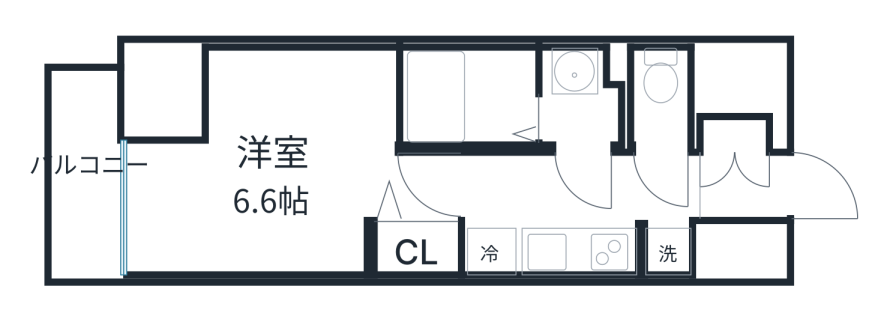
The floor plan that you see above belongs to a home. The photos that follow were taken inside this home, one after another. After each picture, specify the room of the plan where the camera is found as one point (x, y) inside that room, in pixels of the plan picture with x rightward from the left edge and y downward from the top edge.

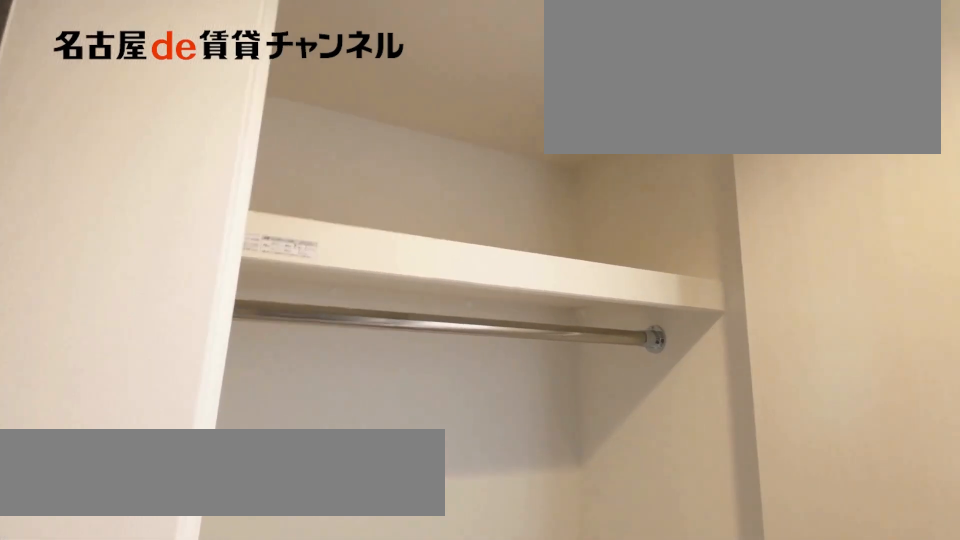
(414, 248)
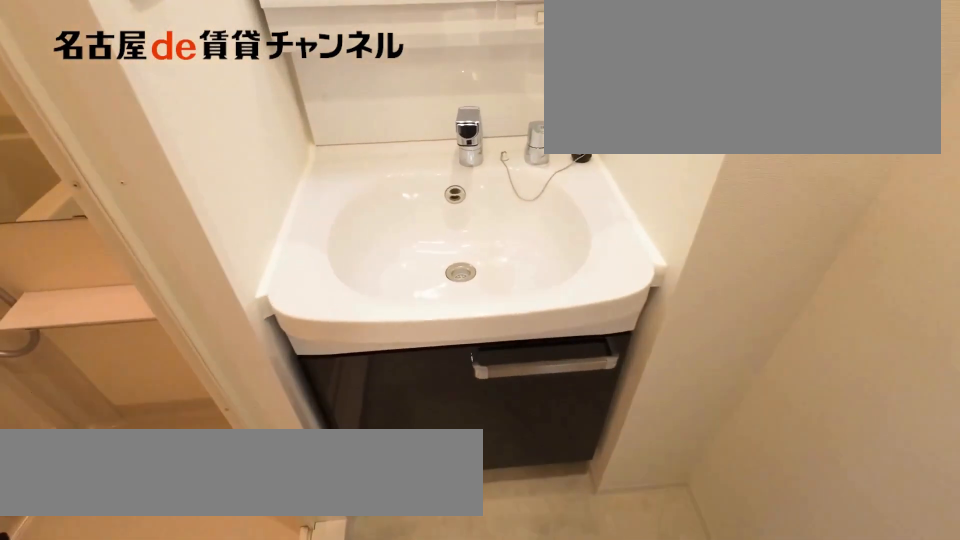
(583, 98)
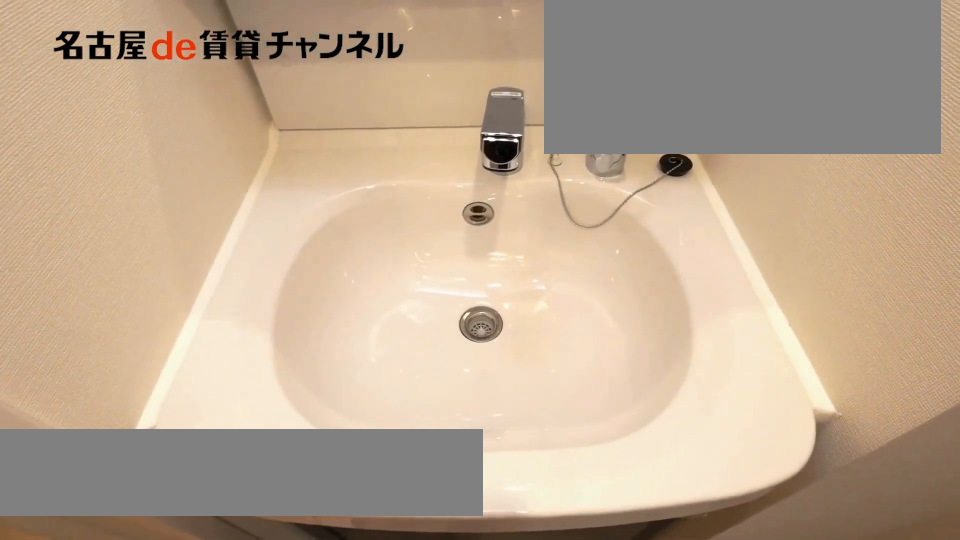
(583, 98)
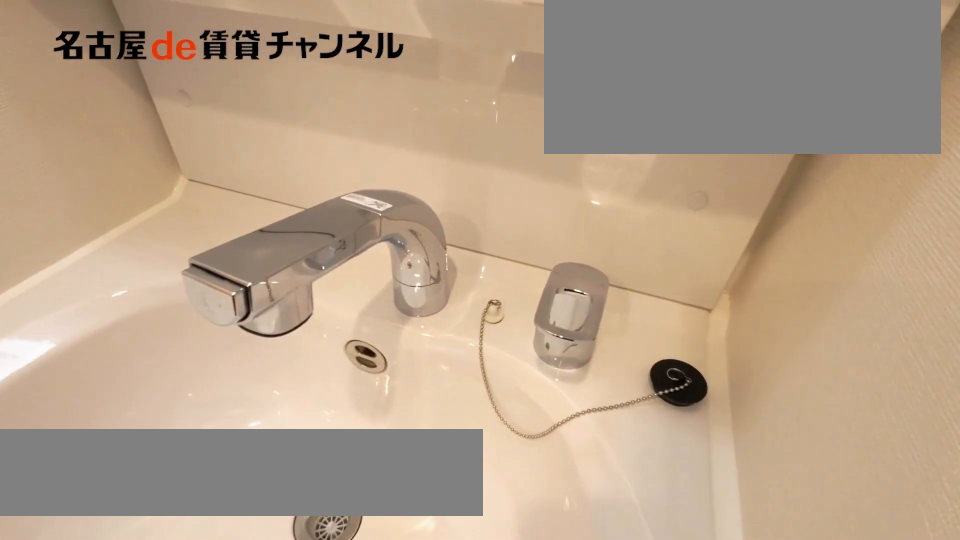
(583, 98)
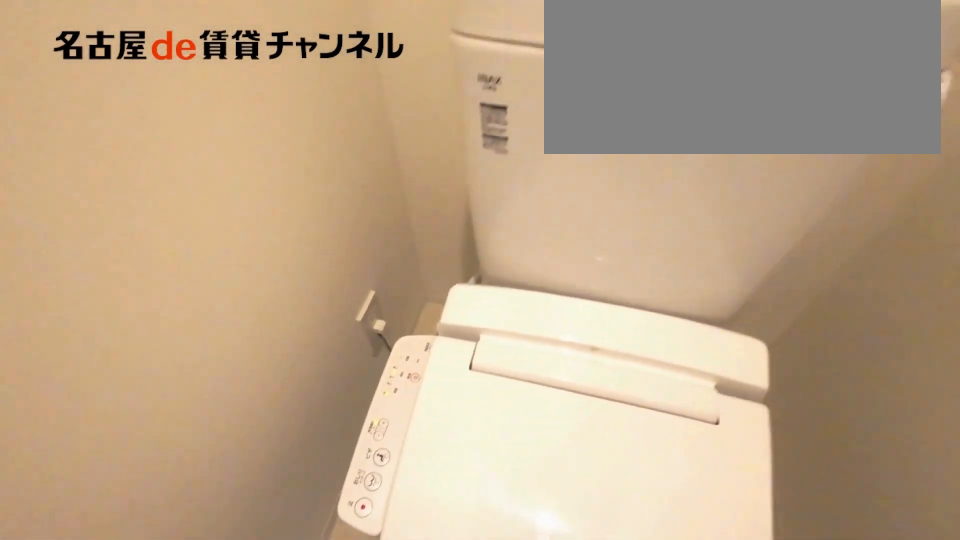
(657, 97)
